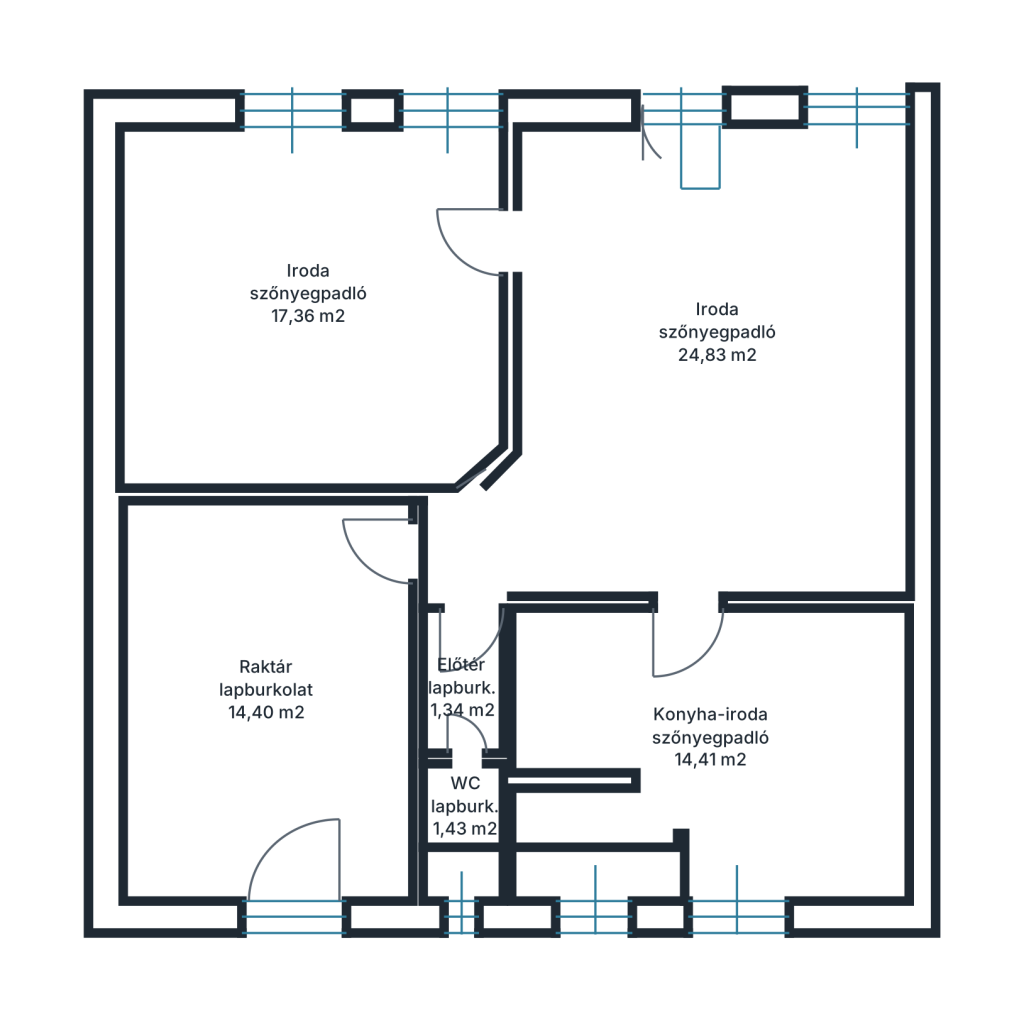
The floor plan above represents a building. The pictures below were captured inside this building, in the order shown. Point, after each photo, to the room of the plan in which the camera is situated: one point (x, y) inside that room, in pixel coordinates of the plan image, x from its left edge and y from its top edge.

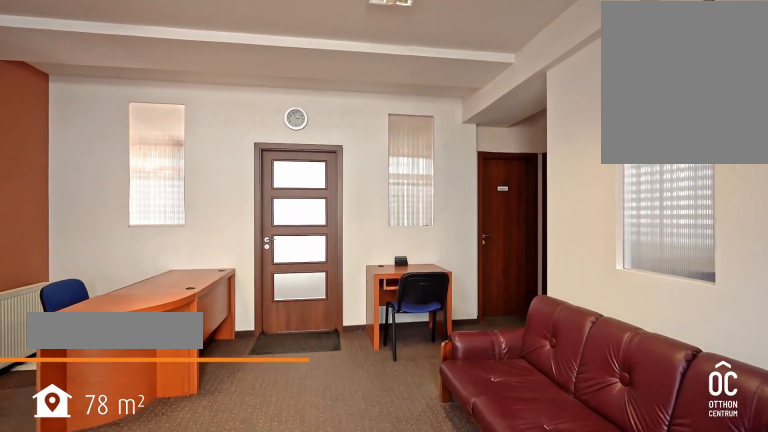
(709, 344)
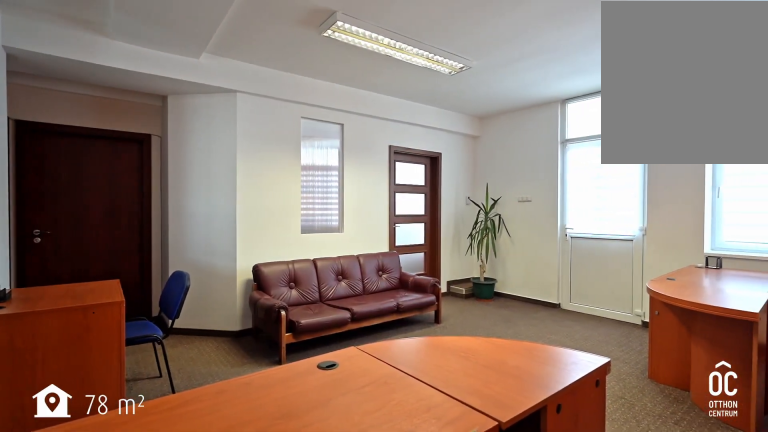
(708, 344)
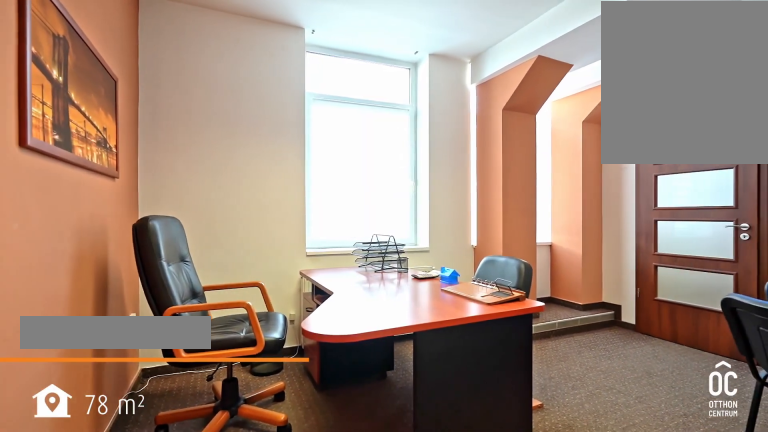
(310, 299)
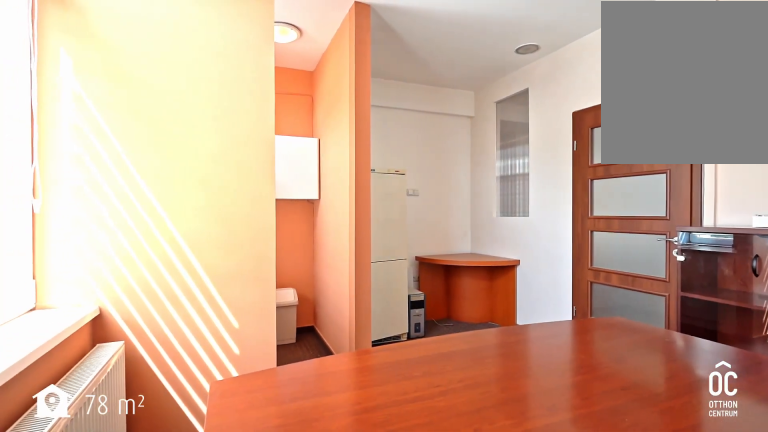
(715, 739)
